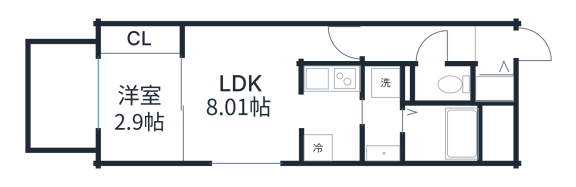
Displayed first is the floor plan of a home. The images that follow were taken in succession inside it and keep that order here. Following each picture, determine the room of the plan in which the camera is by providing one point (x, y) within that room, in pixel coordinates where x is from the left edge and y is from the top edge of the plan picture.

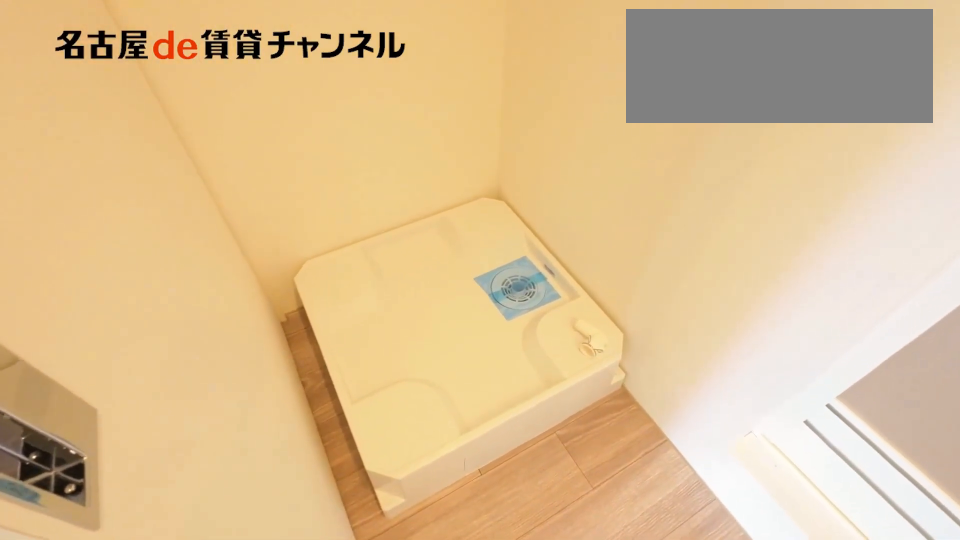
(381, 84)
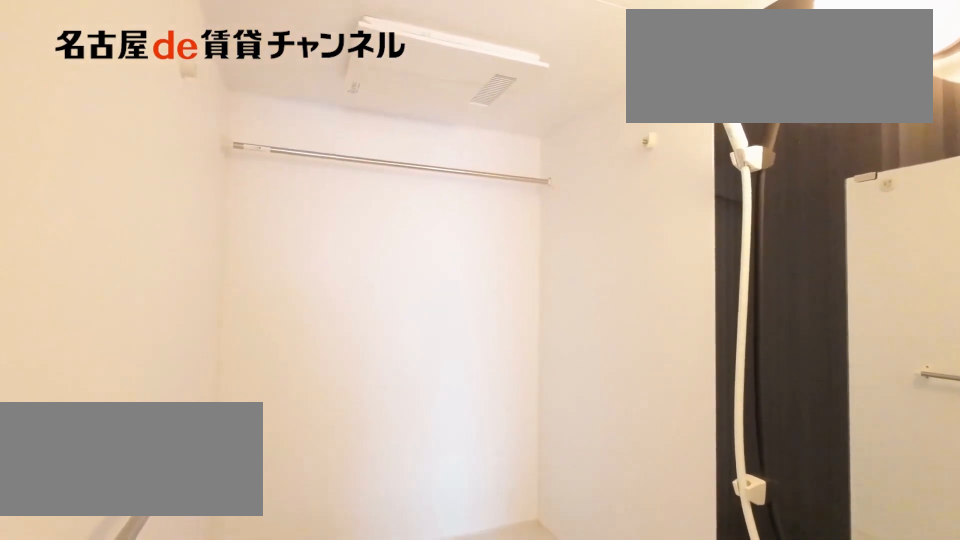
(442, 136)
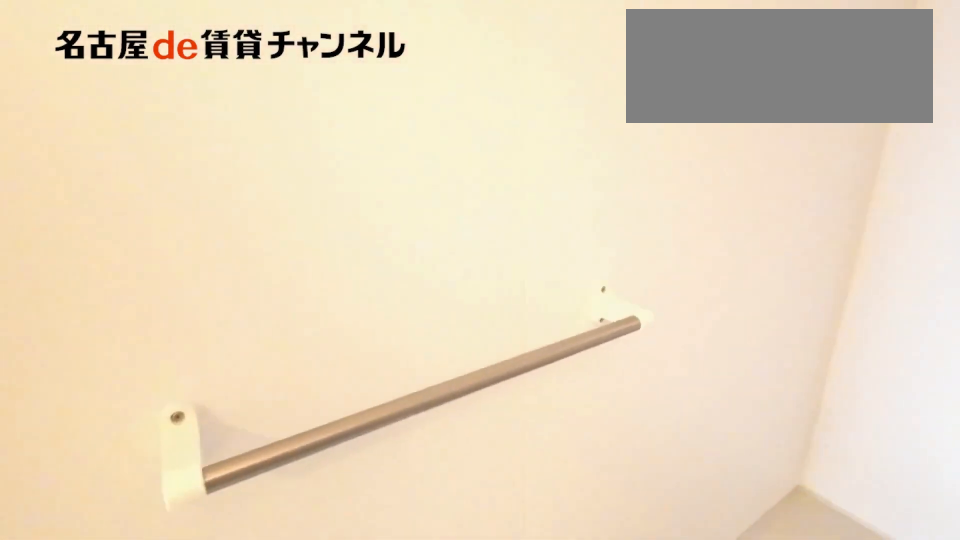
(442, 136)
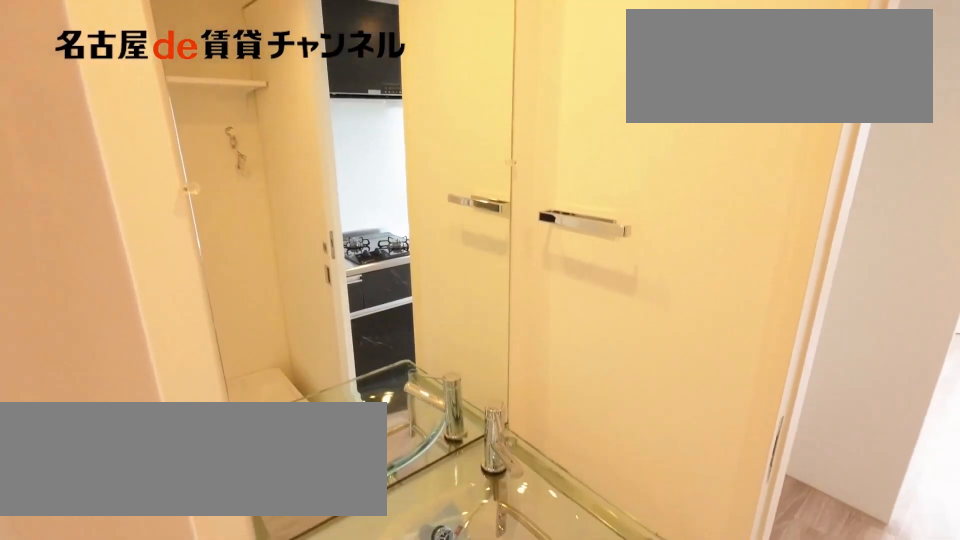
(383, 148)
